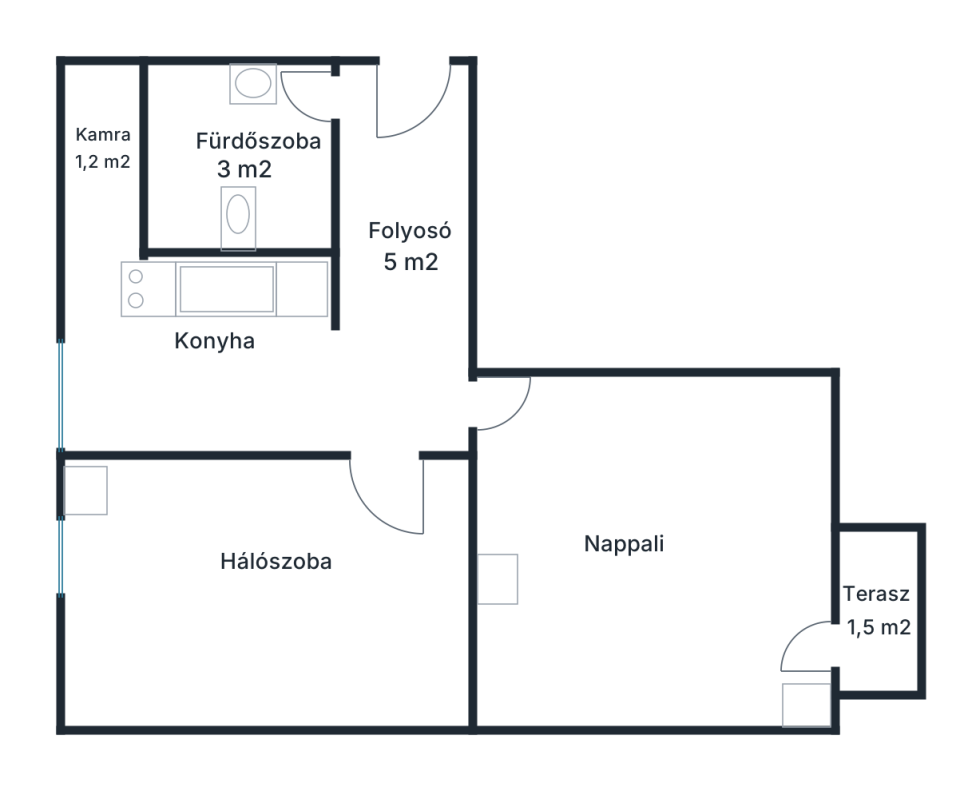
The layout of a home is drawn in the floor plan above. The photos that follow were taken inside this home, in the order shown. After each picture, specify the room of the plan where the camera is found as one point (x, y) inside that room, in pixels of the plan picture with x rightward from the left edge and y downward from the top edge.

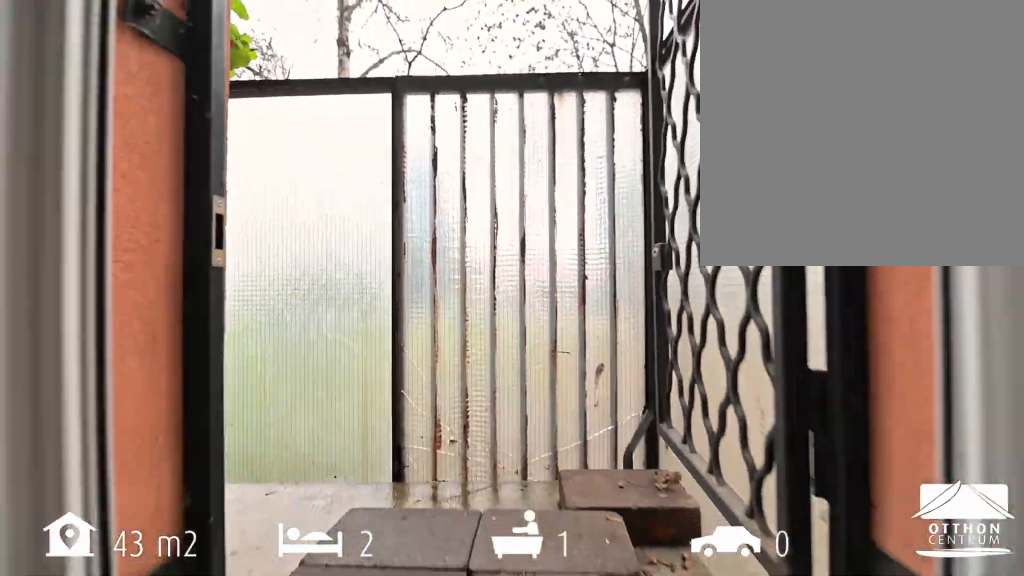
(878, 609)
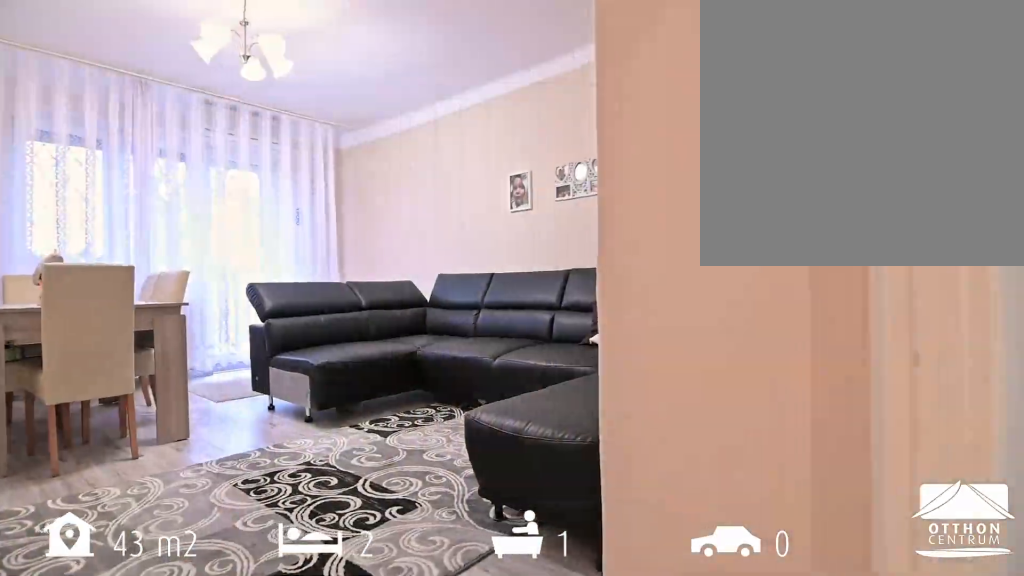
(402, 410)
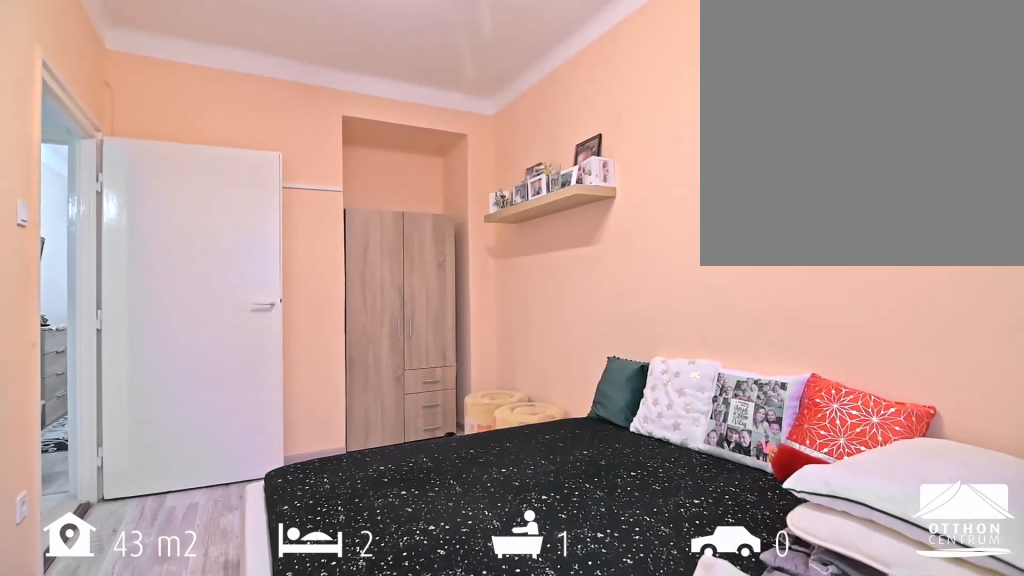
(256, 593)
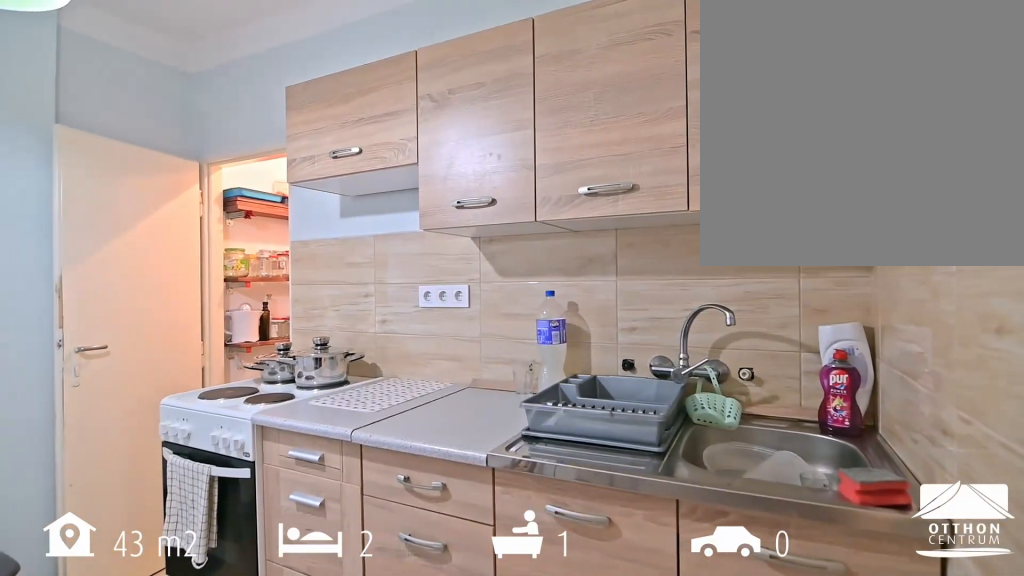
(228, 376)
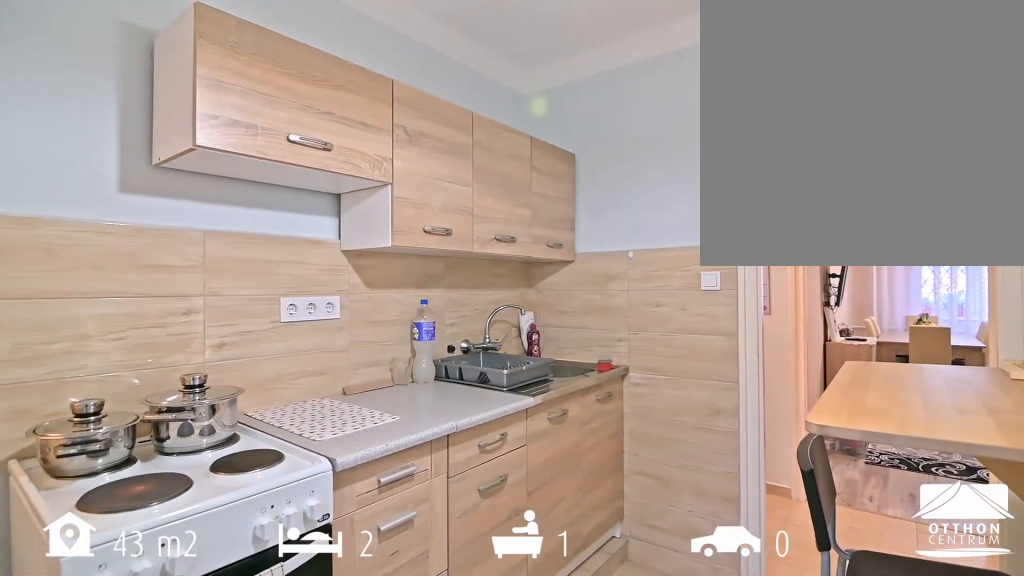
(228, 375)
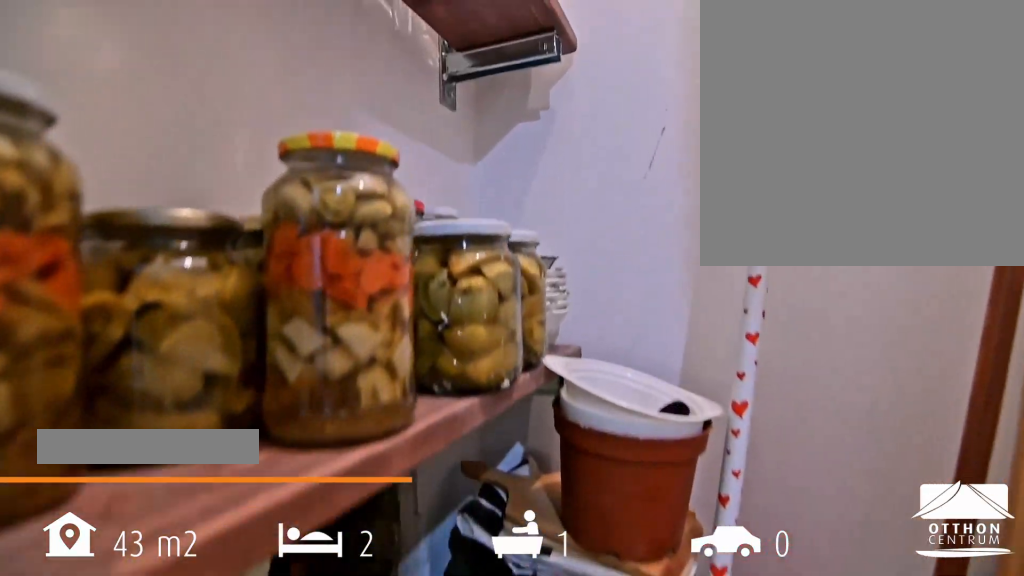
(100, 142)
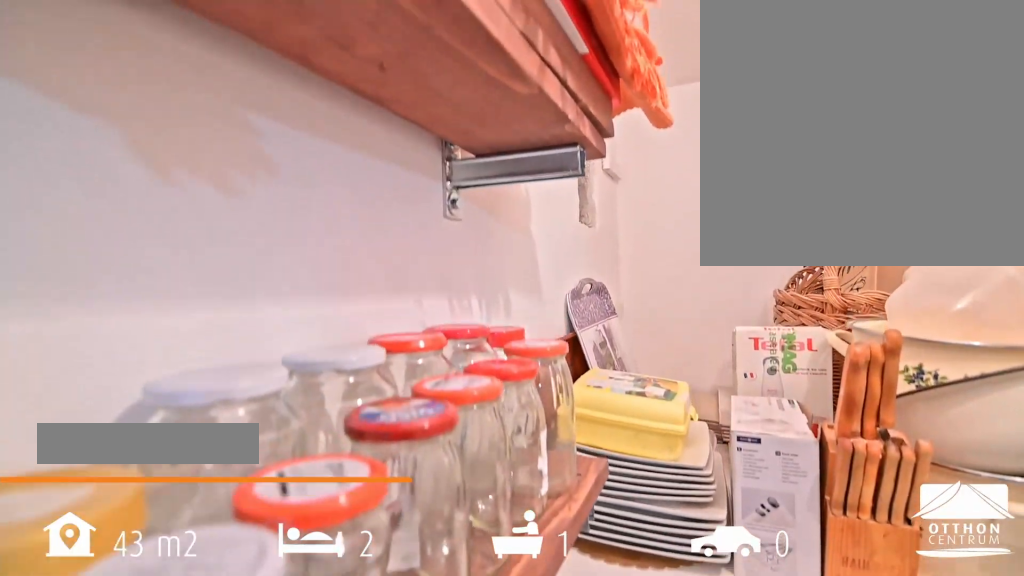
(100, 142)
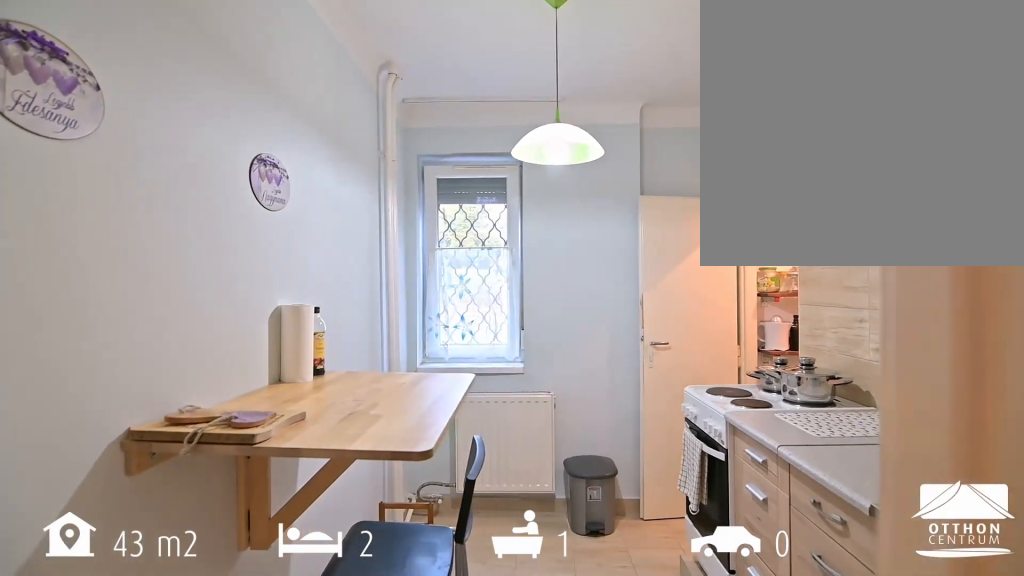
(331, 388)
